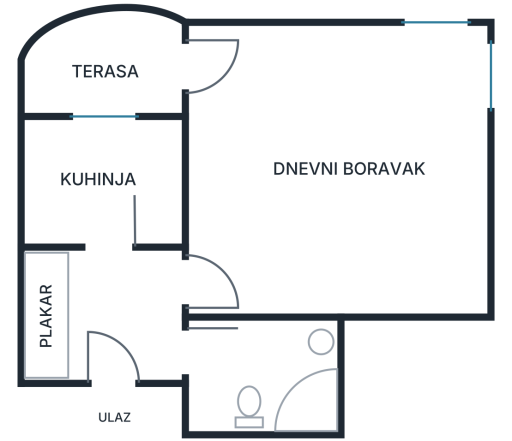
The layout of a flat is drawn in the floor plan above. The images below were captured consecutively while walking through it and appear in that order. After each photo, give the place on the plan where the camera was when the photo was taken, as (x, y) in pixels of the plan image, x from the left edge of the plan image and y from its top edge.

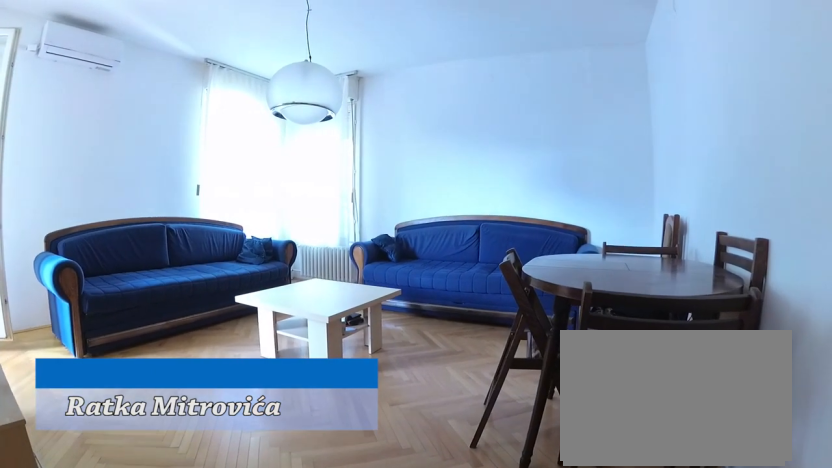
(217, 278)
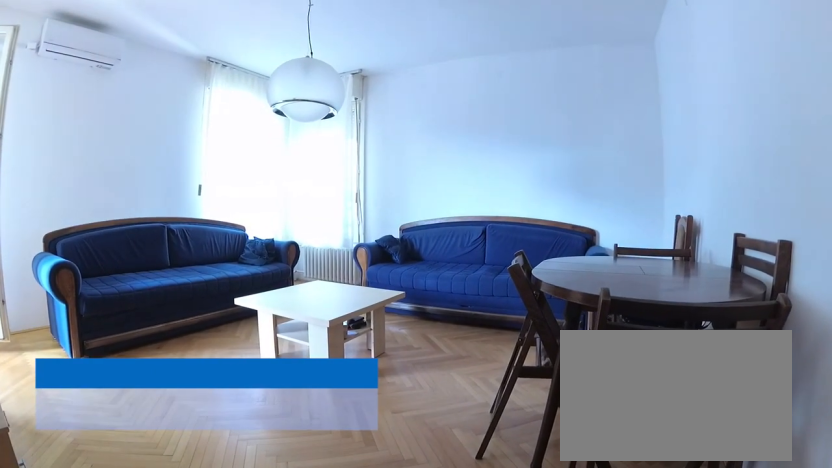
(233, 272)
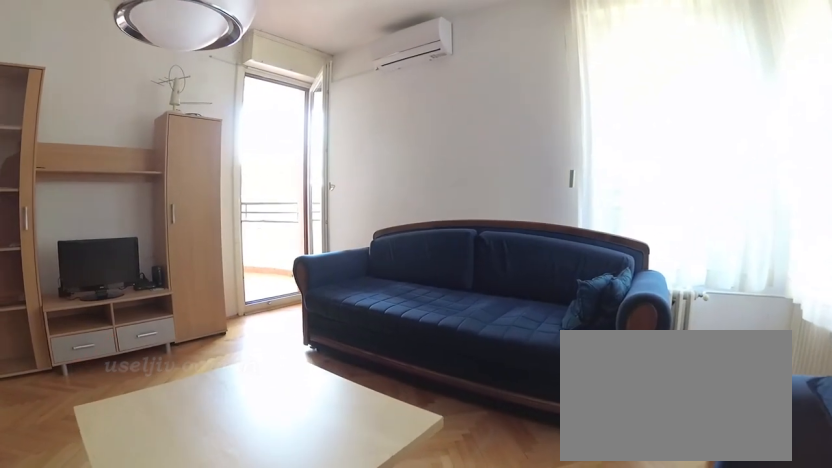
(412, 222)
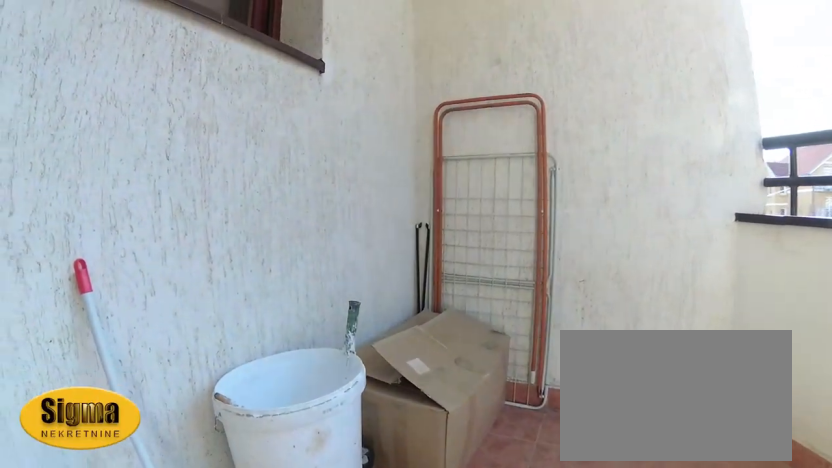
(156, 71)
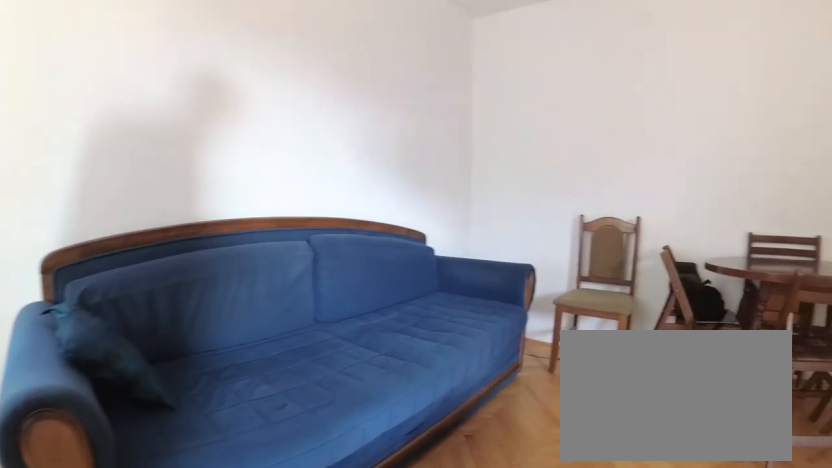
(334, 132)
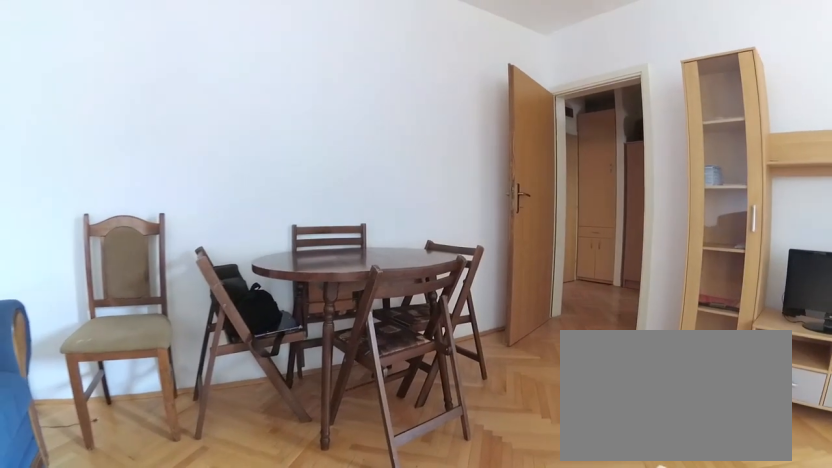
(360, 172)
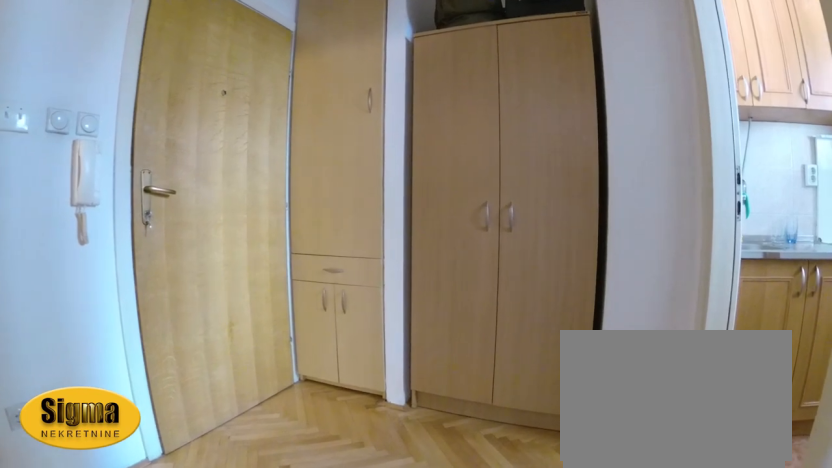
(207, 274)
